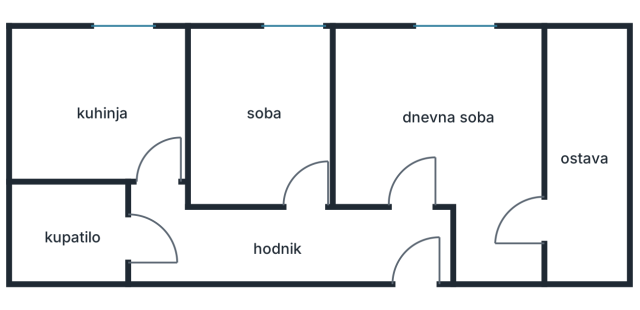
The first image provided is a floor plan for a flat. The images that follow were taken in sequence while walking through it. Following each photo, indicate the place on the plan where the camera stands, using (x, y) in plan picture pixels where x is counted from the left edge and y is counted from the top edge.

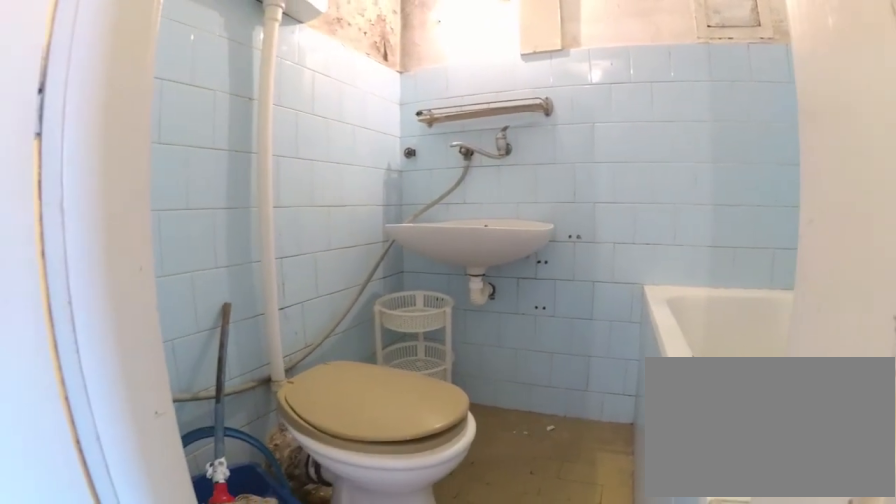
(138, 219)
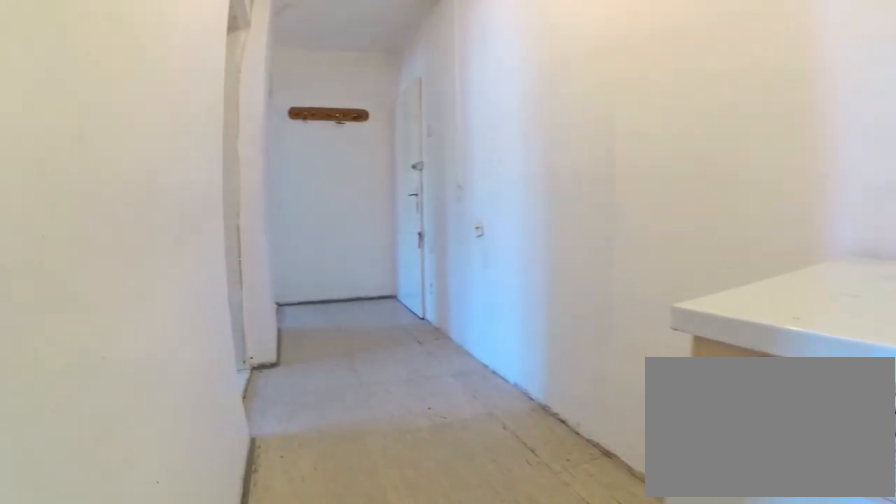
(149, 243)
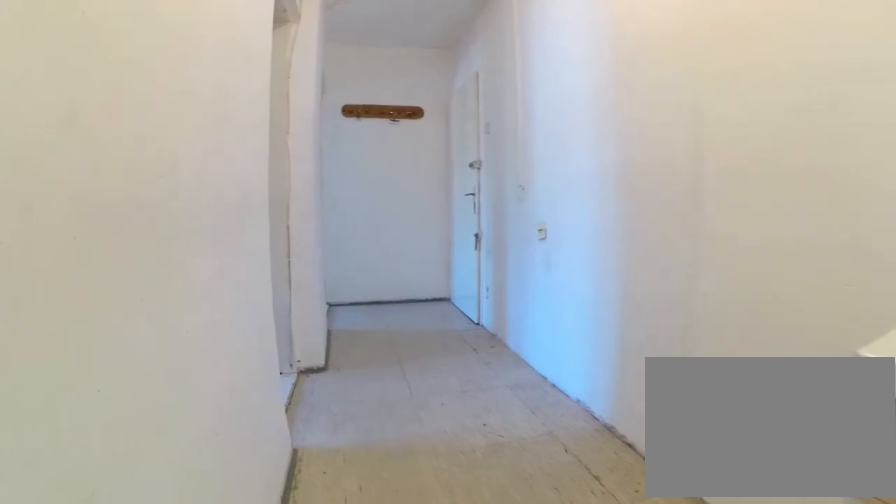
(156, 245)
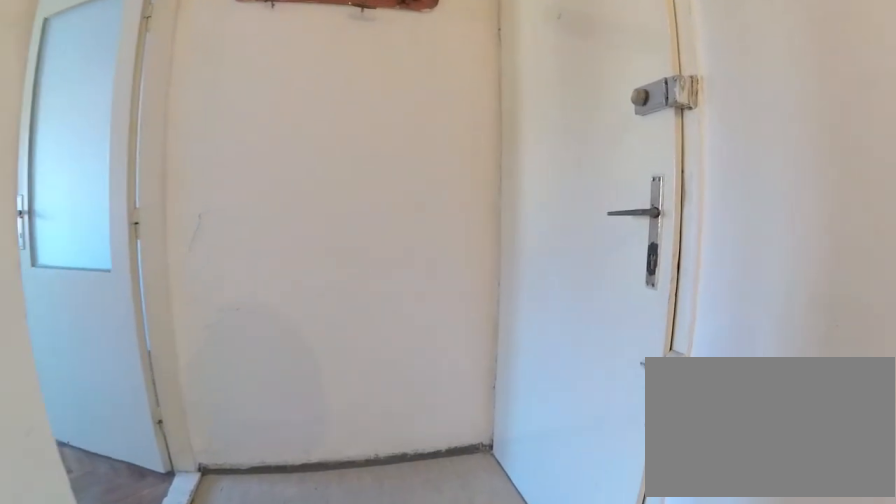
(368, 246)
